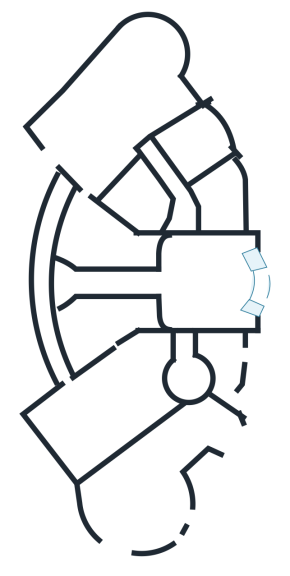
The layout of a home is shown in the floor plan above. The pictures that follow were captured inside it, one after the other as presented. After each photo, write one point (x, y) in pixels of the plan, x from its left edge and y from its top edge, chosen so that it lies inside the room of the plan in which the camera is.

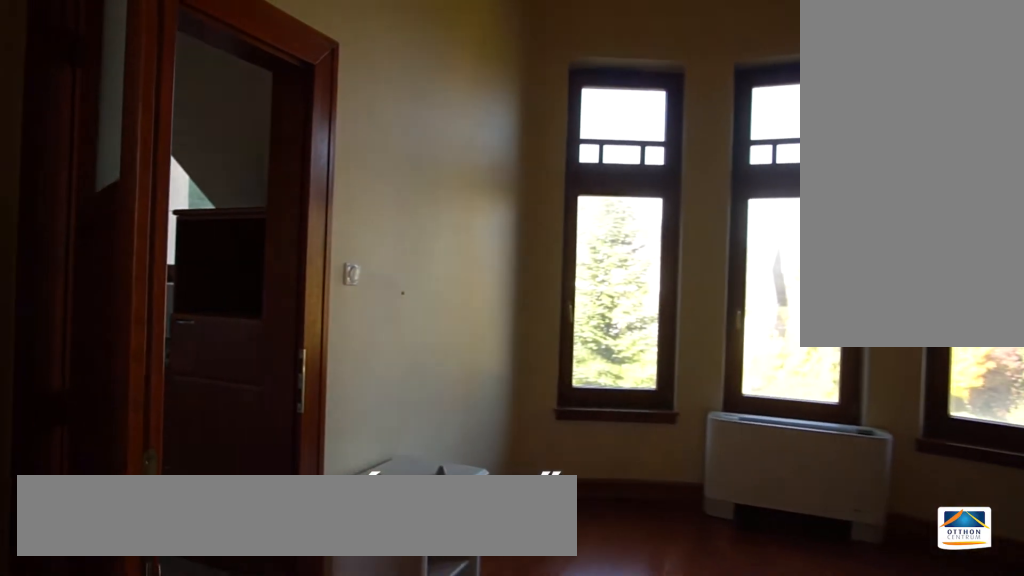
(225, 386)
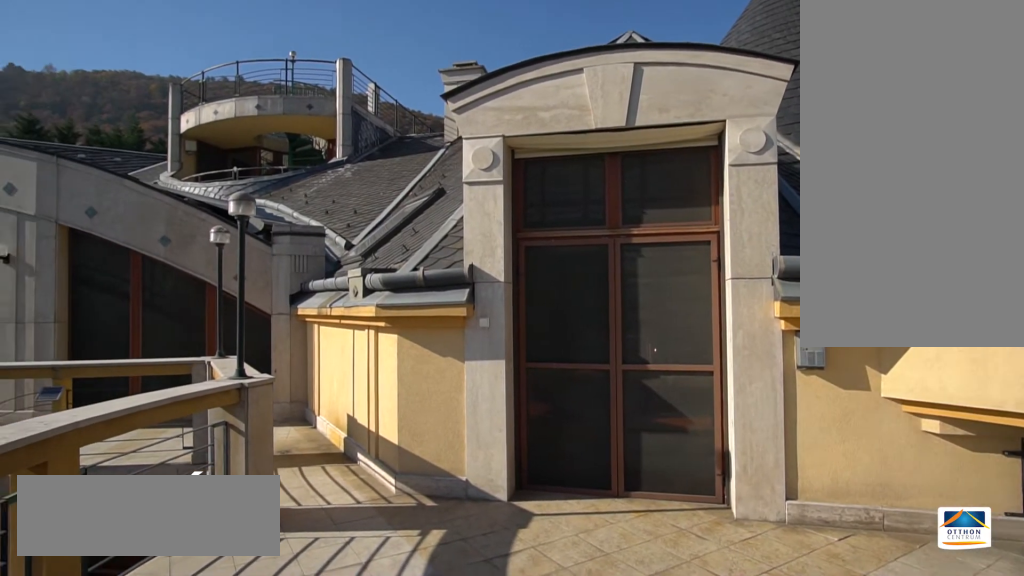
(110, 527)
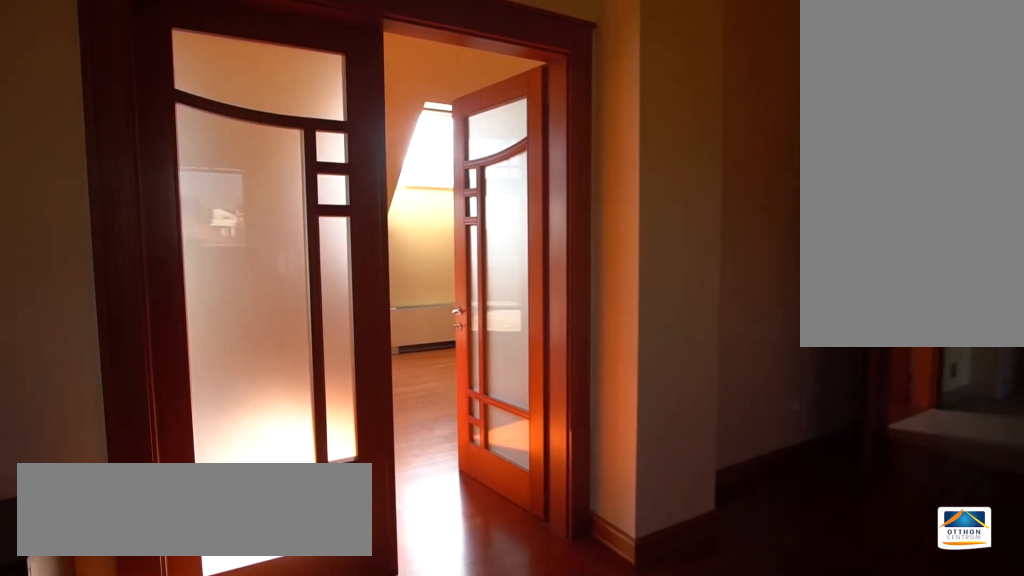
(196, 425)
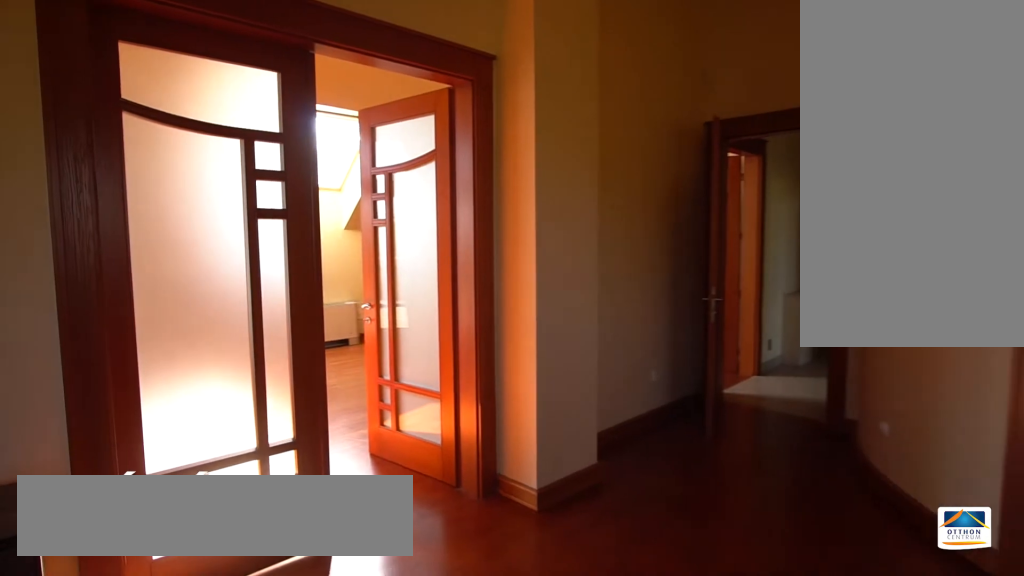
(196, 425)
